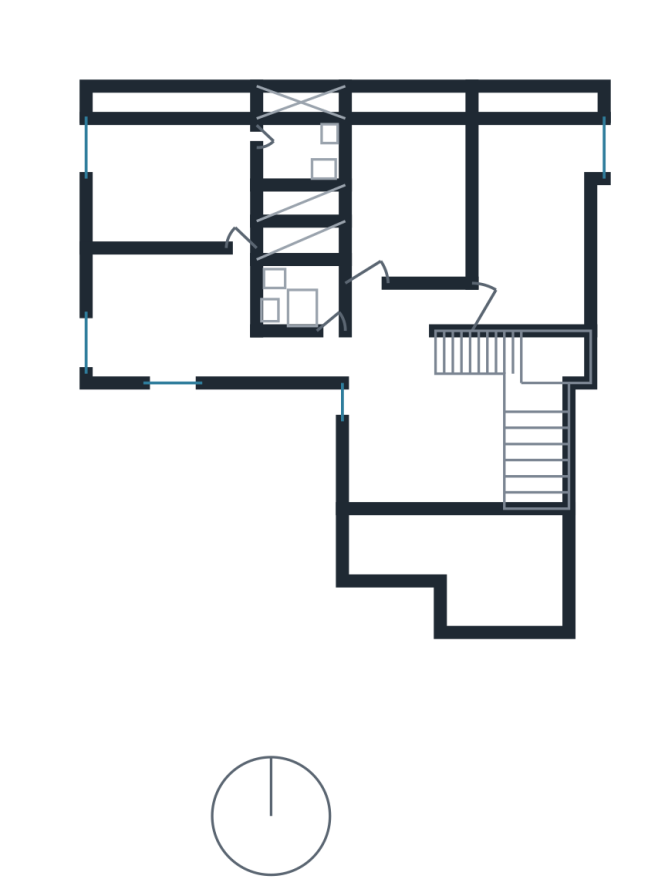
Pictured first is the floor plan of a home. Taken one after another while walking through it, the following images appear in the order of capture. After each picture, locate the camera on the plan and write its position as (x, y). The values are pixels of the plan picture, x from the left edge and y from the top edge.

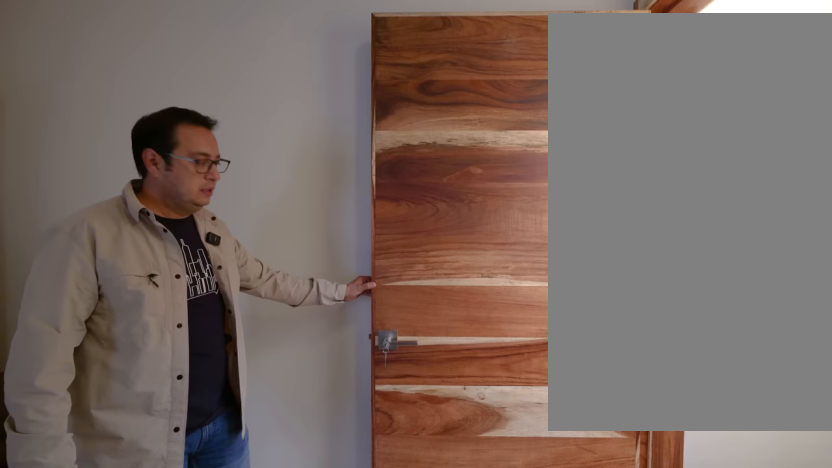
(509, 302)
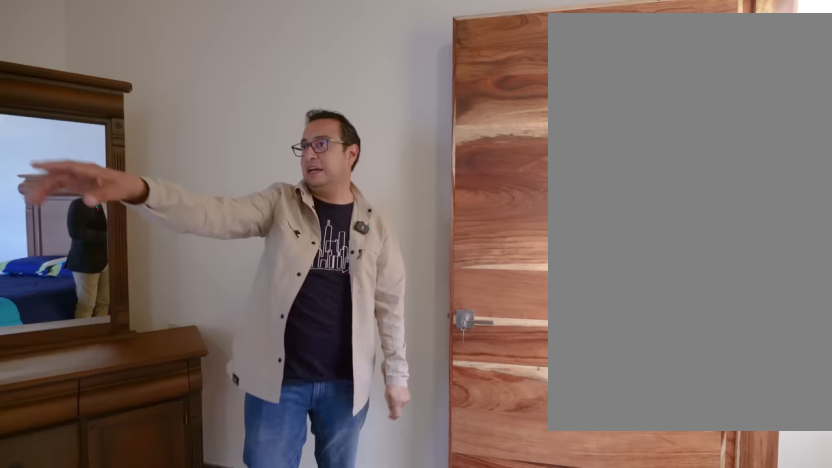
(509, 302)
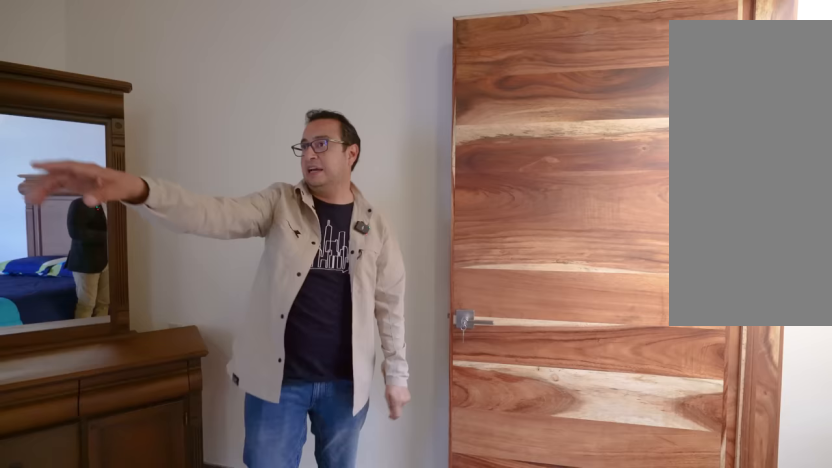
(510, 302)
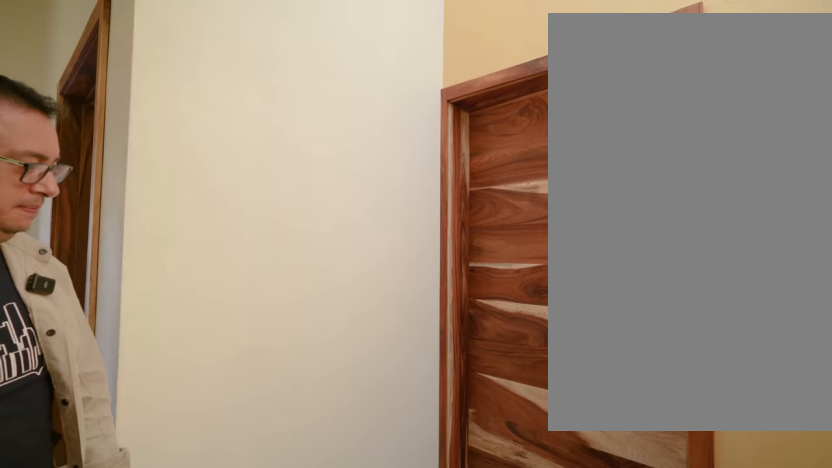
(430, 301)
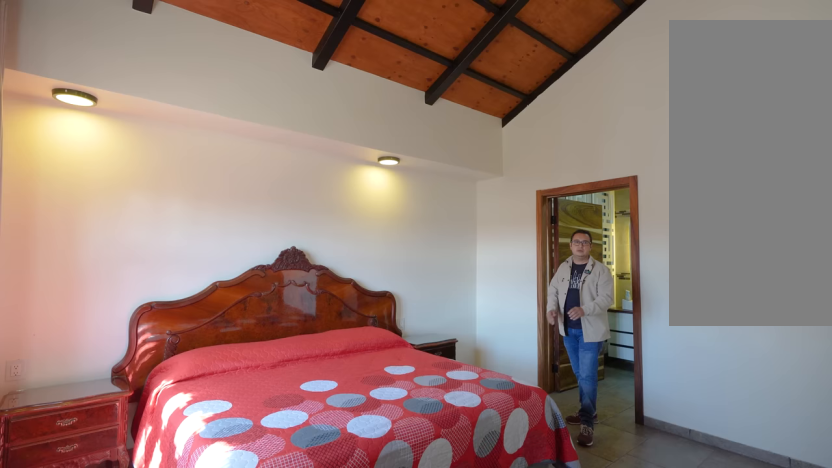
(221, 206)
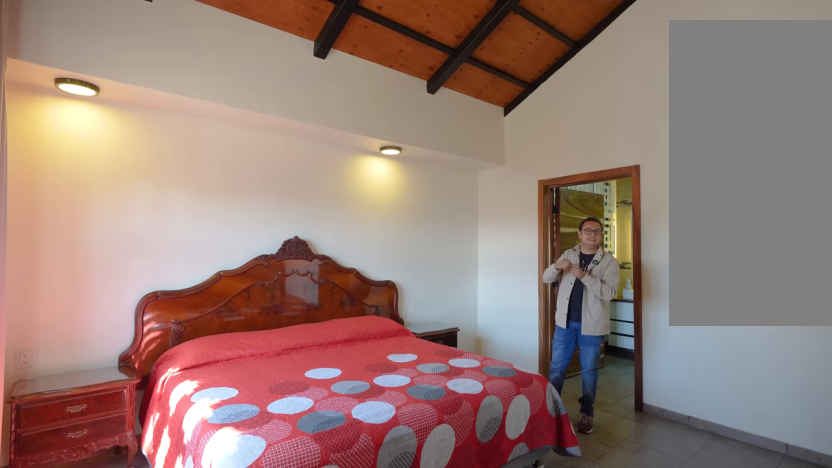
(176, 221)
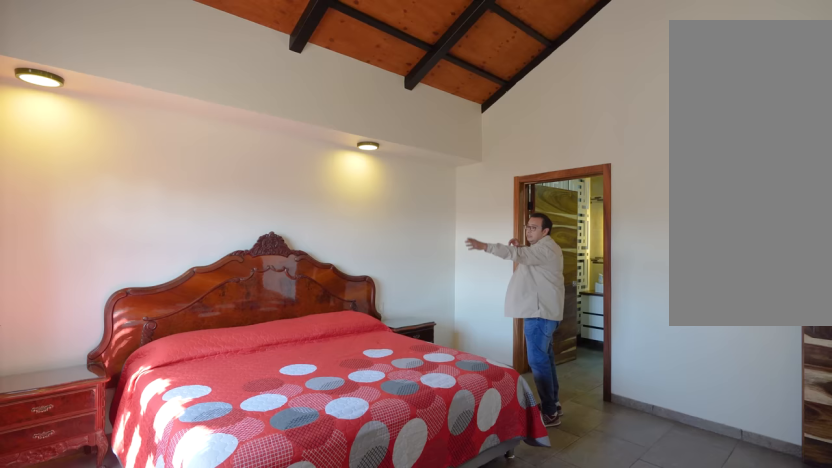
(176, 220)
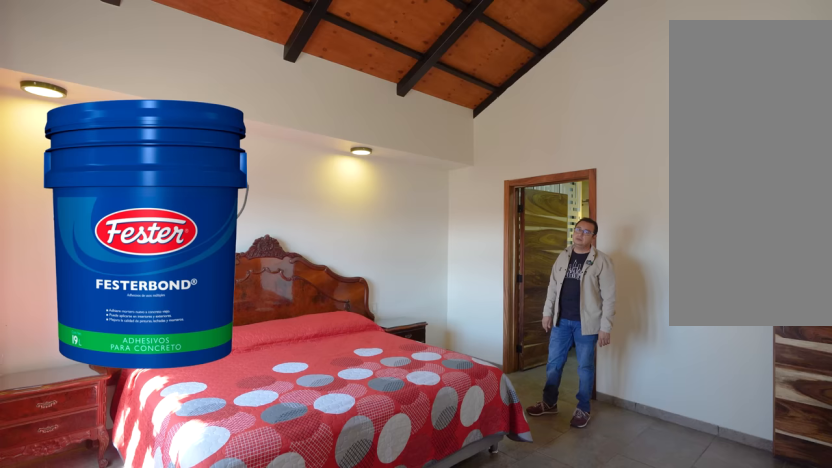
(176, 220)
